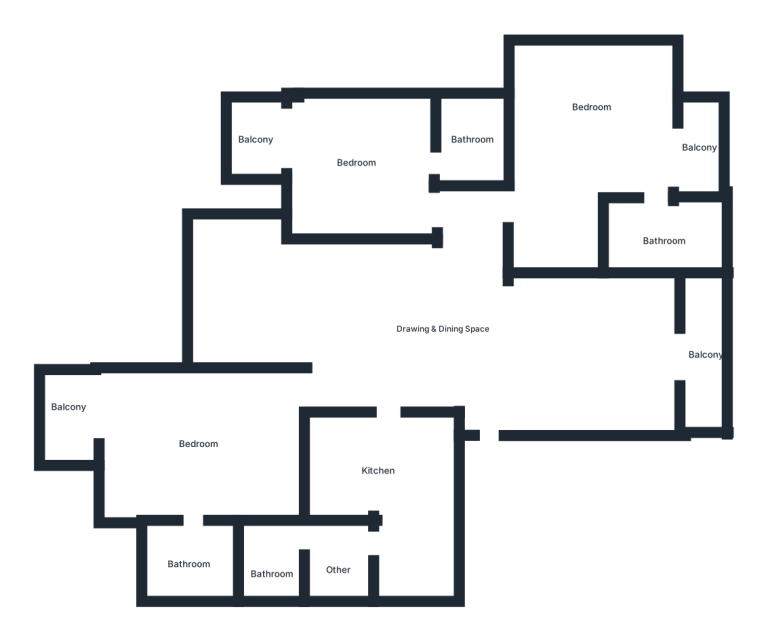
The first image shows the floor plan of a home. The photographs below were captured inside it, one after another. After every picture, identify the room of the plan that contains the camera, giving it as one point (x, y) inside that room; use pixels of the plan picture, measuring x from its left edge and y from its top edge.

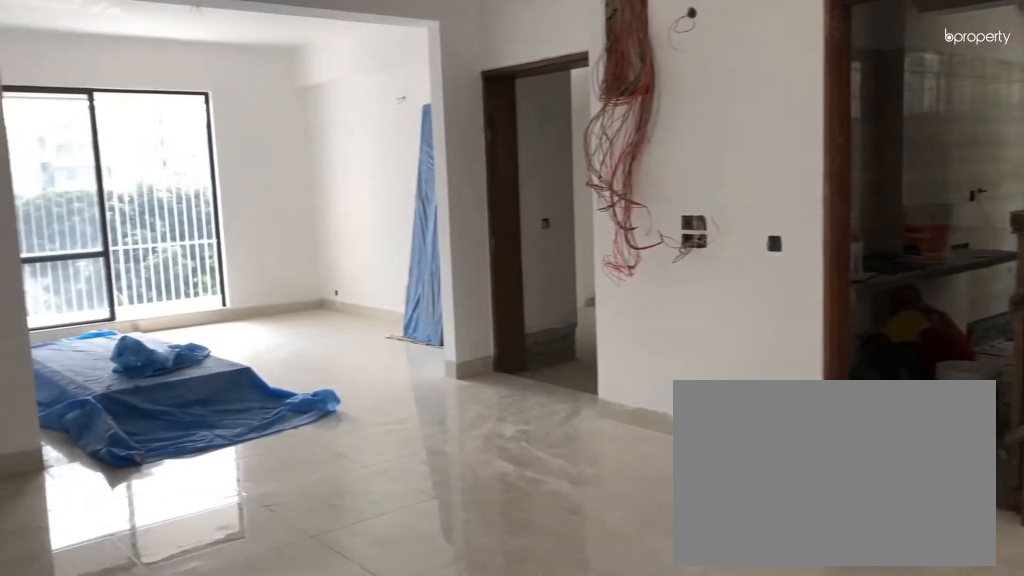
(410, 333)
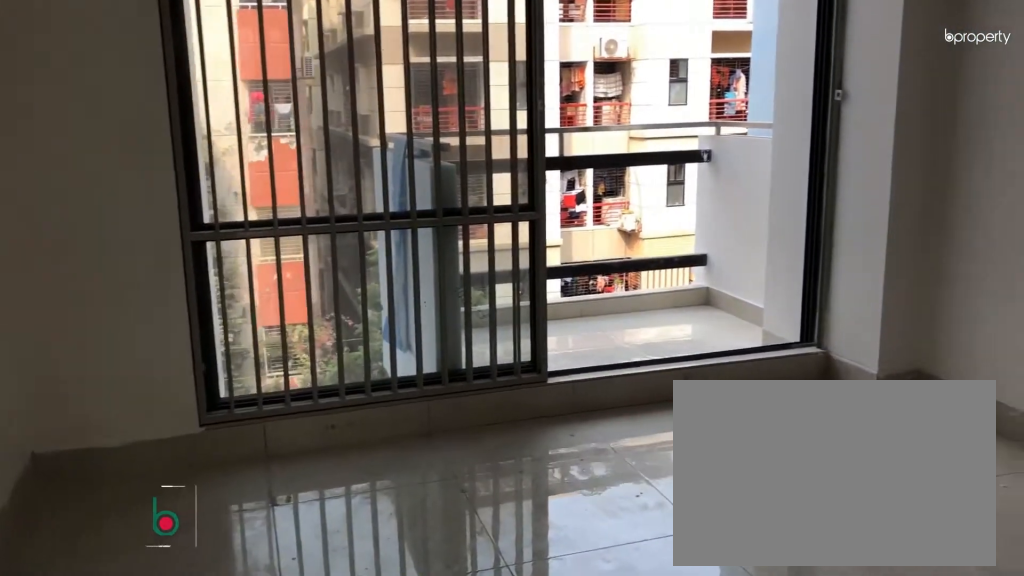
(354, 175)
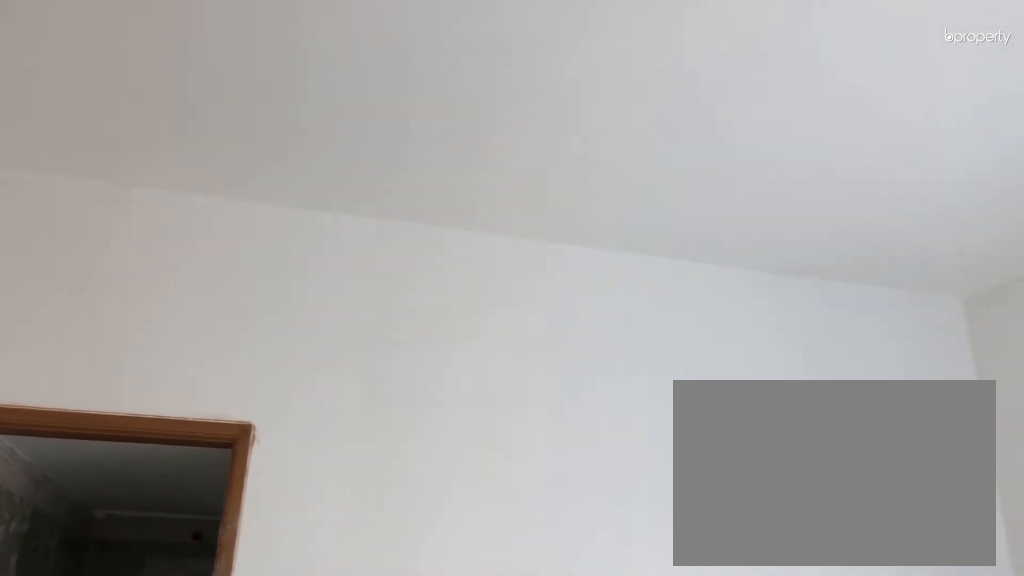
(195, 456)
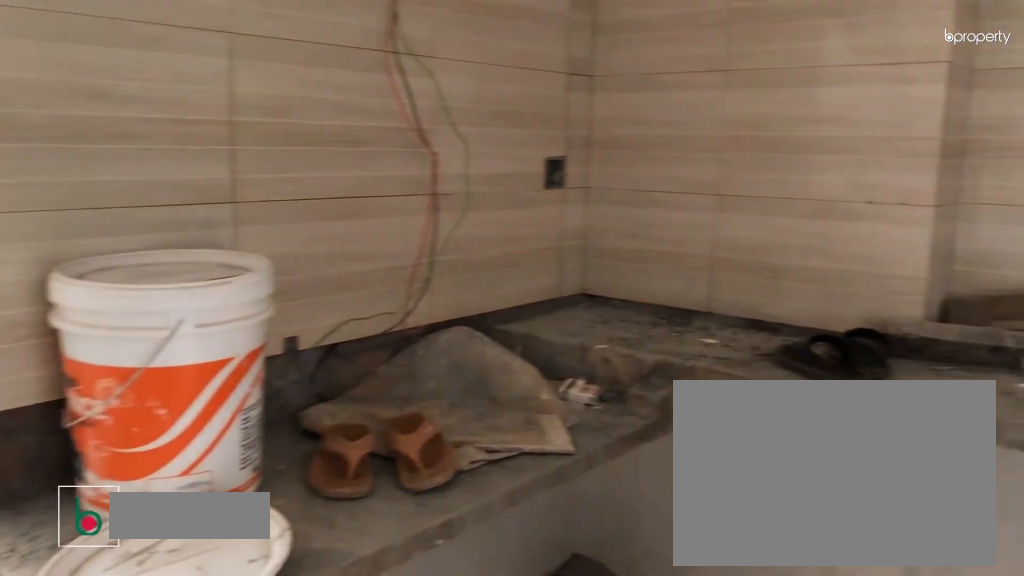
(387, 480)
